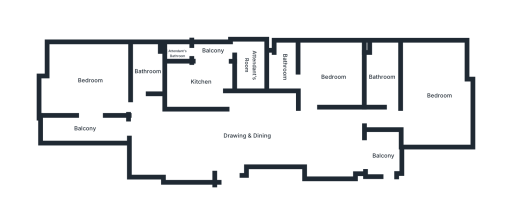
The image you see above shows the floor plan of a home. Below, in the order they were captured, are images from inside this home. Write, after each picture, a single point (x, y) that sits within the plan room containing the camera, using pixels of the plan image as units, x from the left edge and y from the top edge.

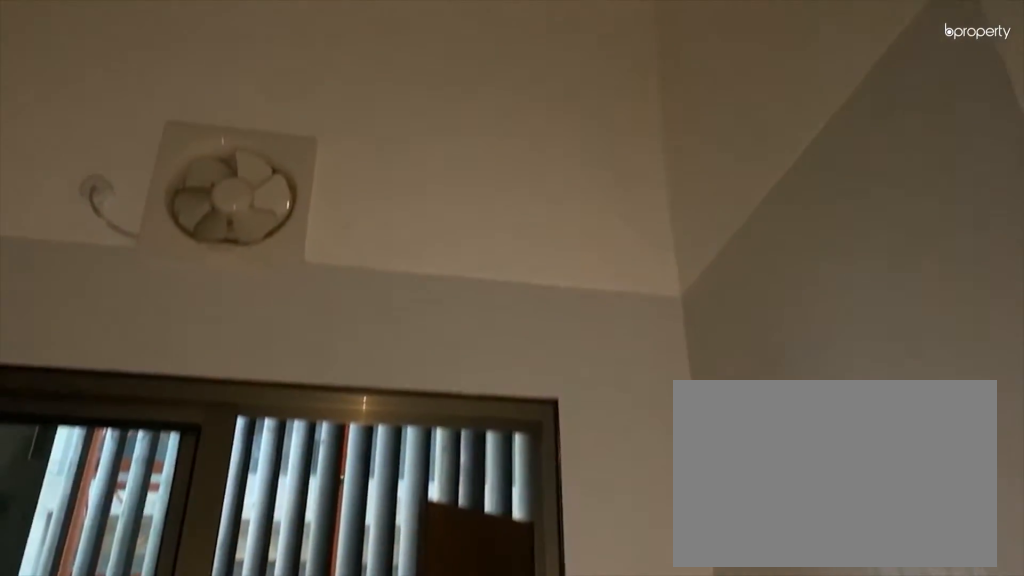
(201, 83)
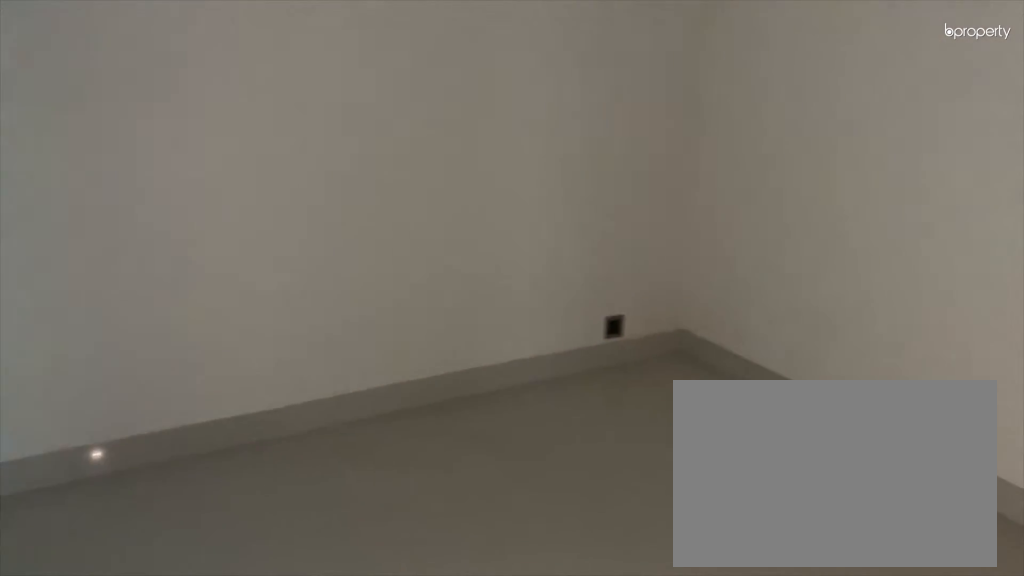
(328, 77)
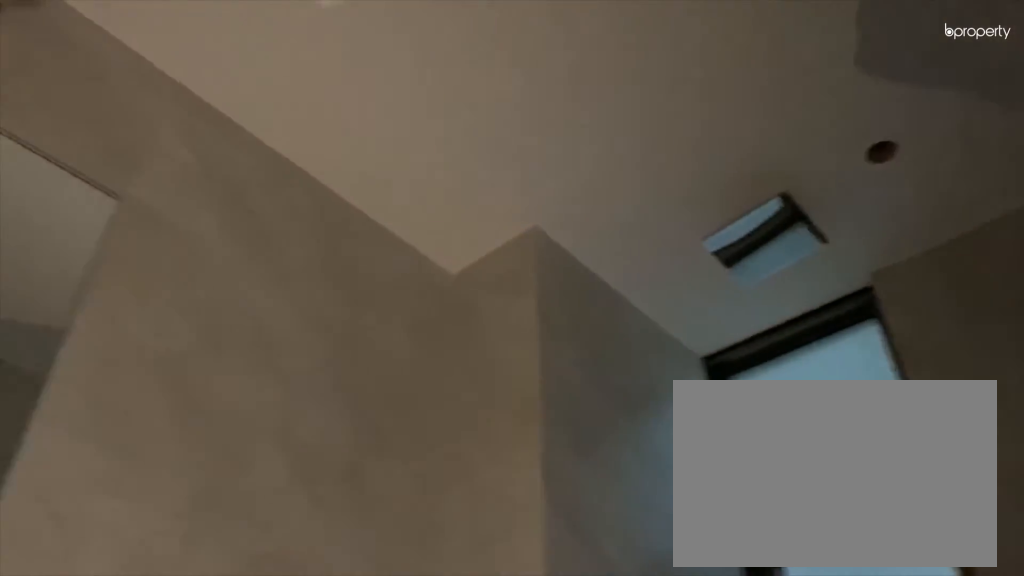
(285, 68)
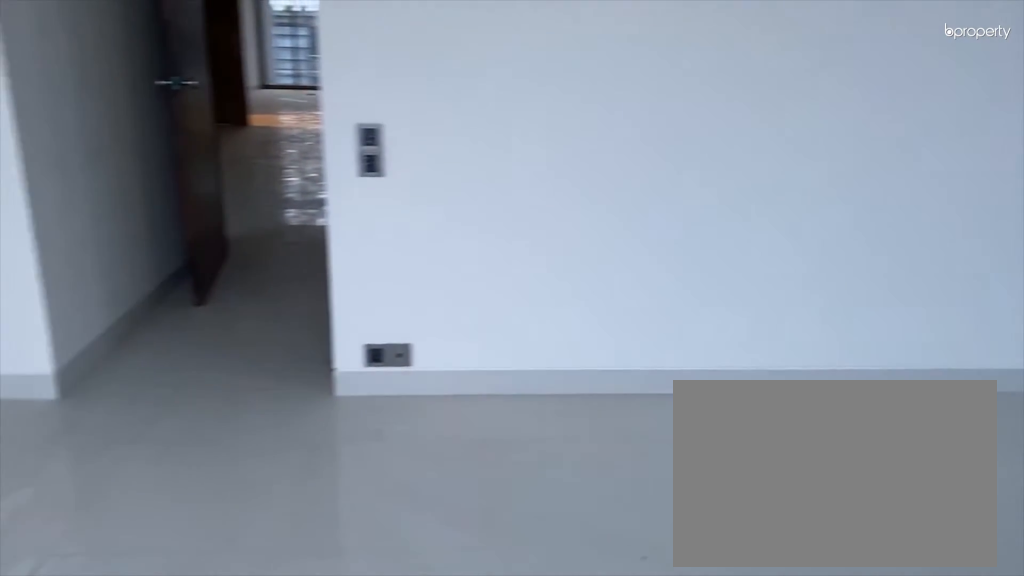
(439, 120)
